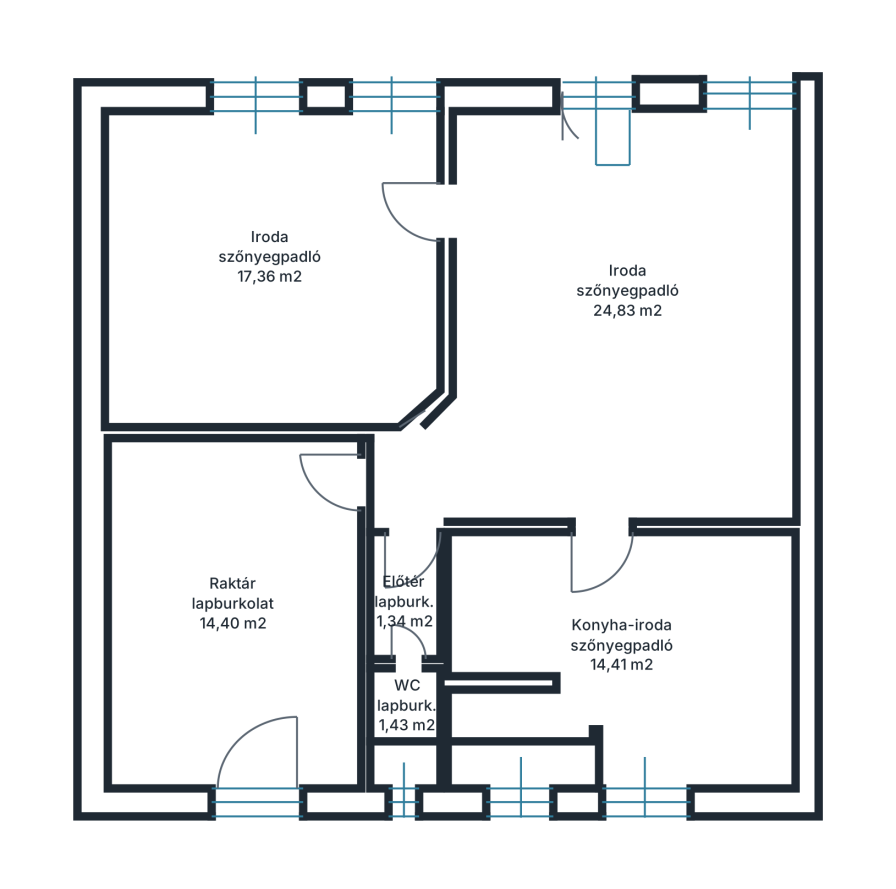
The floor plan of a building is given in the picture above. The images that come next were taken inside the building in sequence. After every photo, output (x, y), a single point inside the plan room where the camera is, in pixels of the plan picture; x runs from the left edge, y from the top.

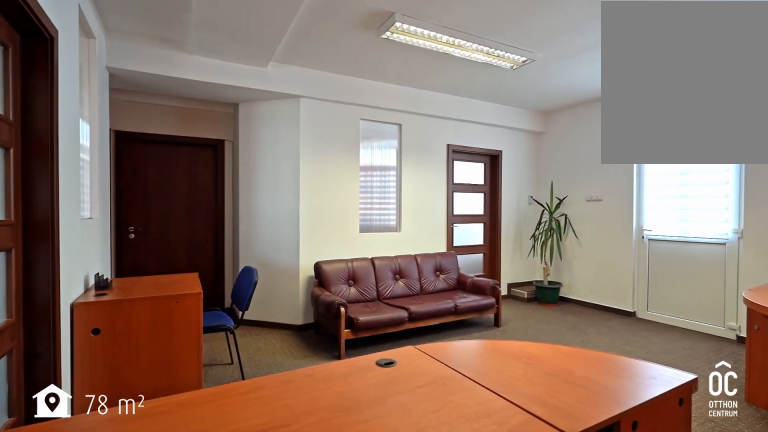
(620, 301)
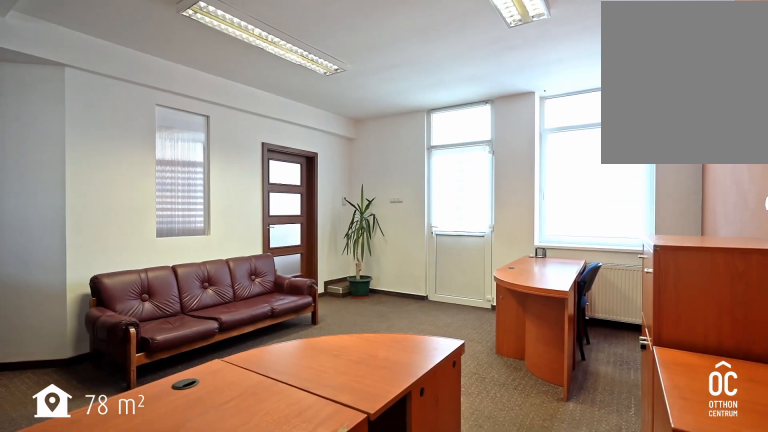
(620, 301)
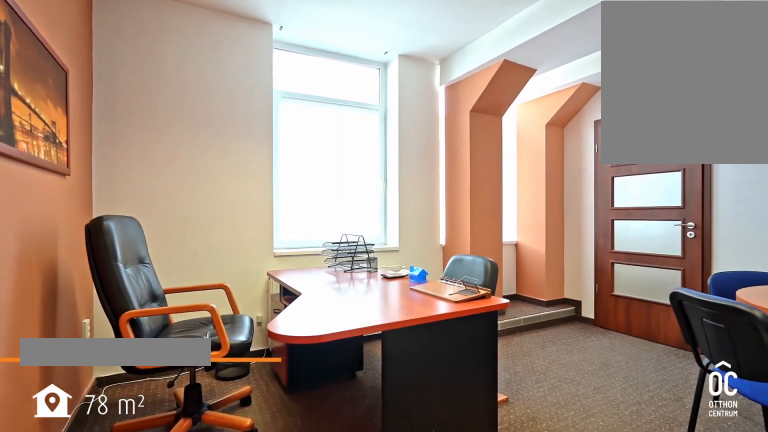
(271, 261)
